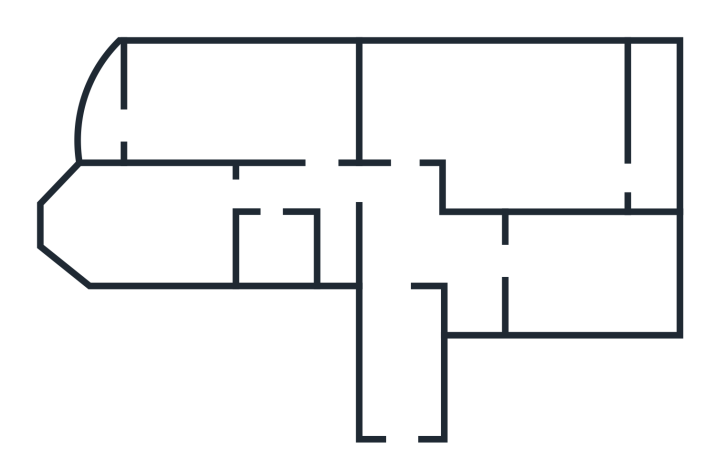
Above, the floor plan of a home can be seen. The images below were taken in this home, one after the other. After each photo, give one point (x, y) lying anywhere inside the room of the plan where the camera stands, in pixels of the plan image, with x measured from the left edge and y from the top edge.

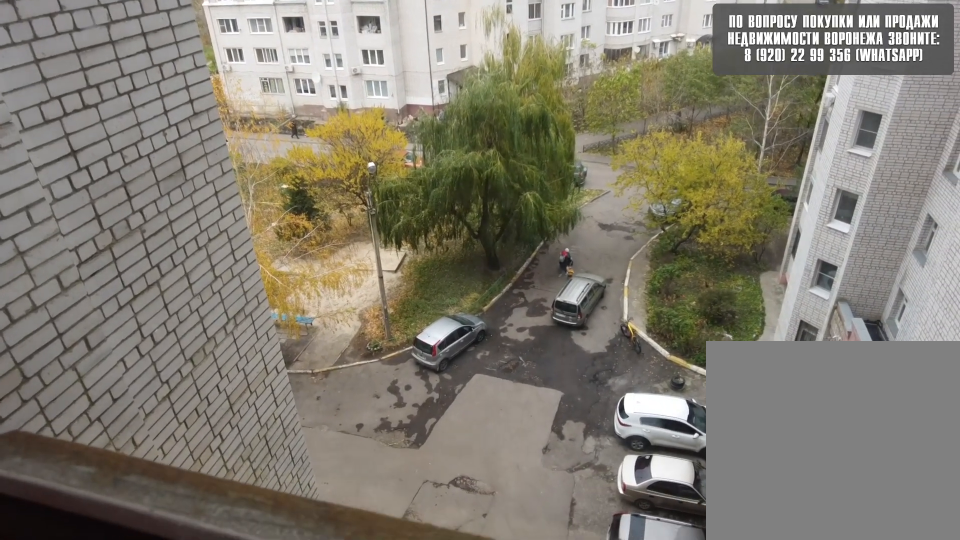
(668, 171)
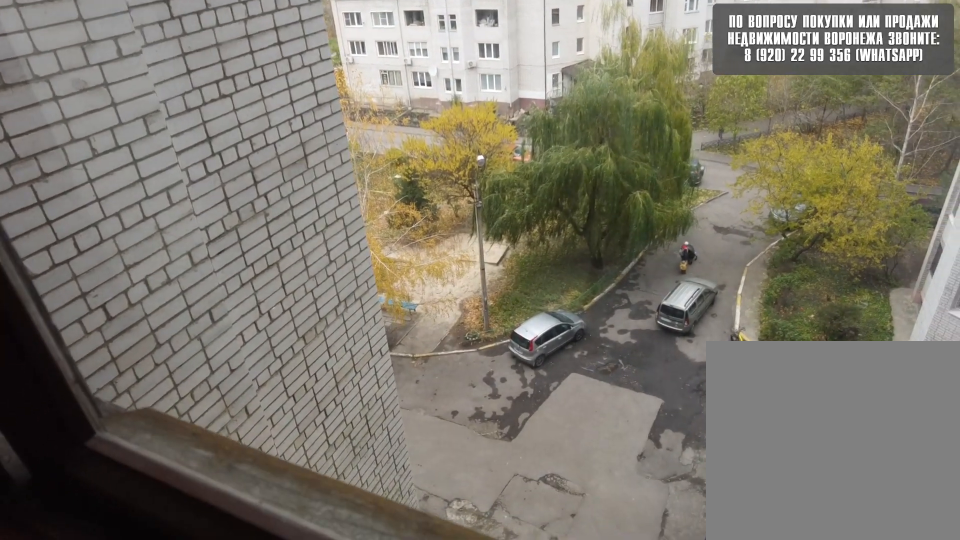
(668, 171)
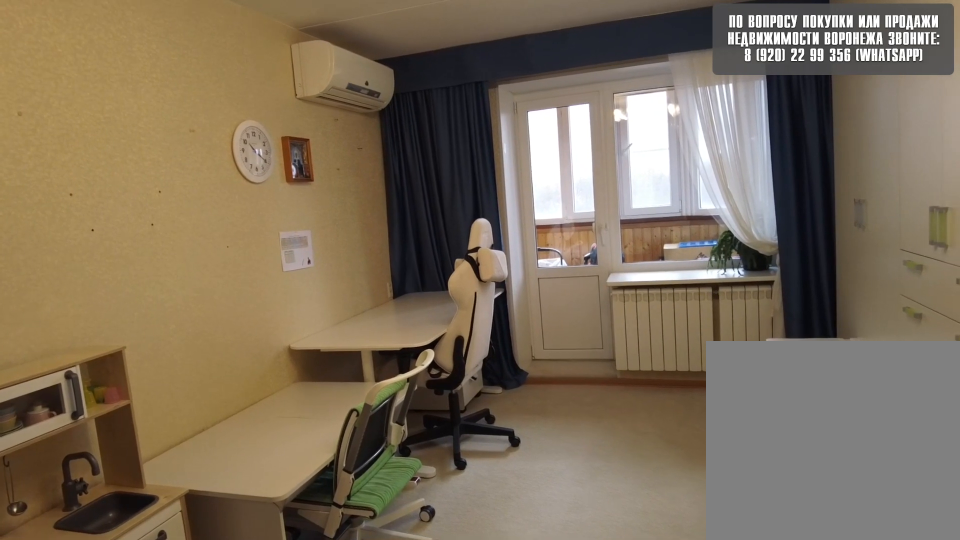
(289, 111)
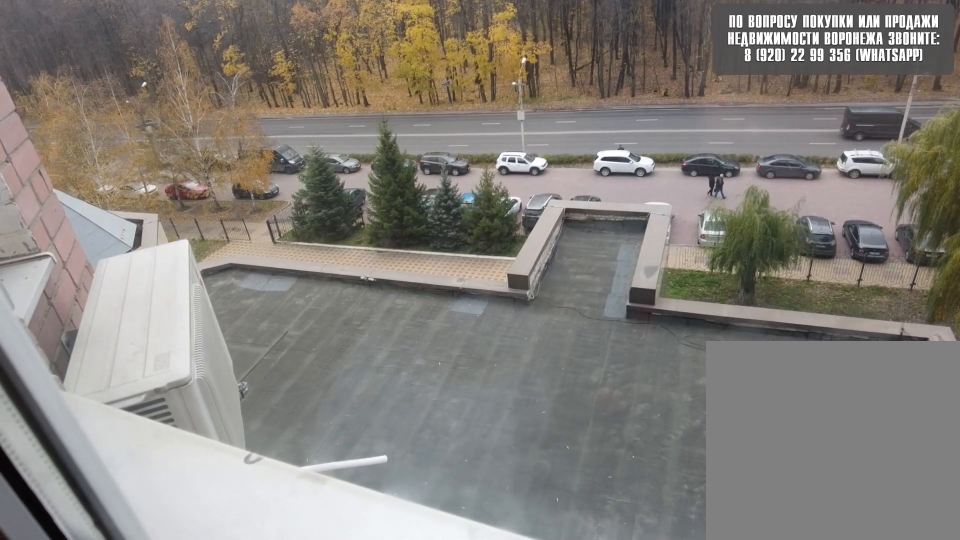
(109, 117)
